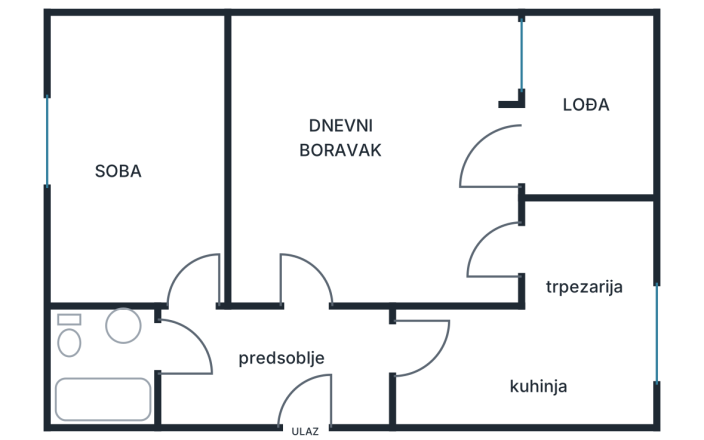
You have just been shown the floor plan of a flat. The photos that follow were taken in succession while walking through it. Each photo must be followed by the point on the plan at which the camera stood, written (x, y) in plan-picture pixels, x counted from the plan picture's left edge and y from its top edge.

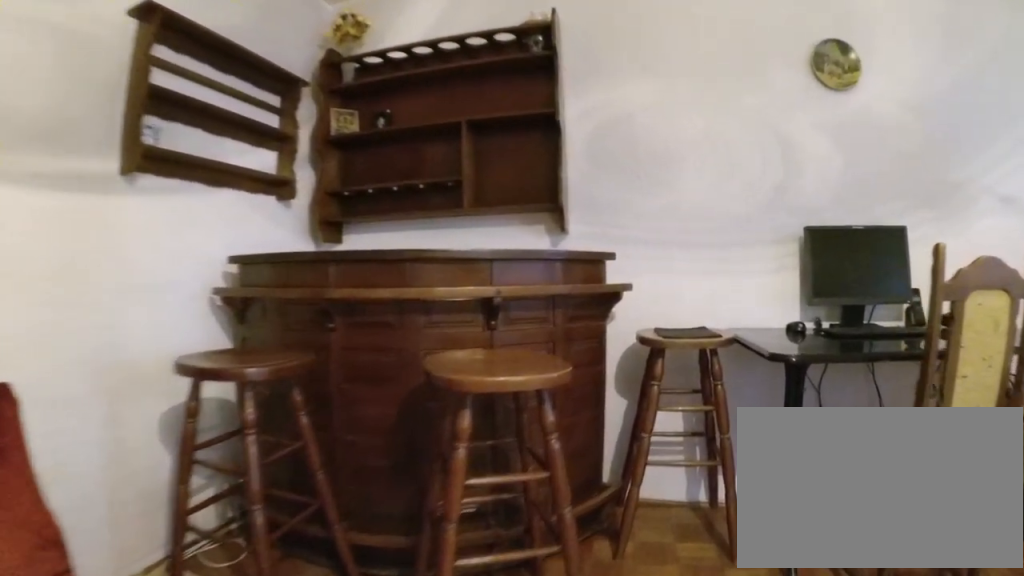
(317, 207)
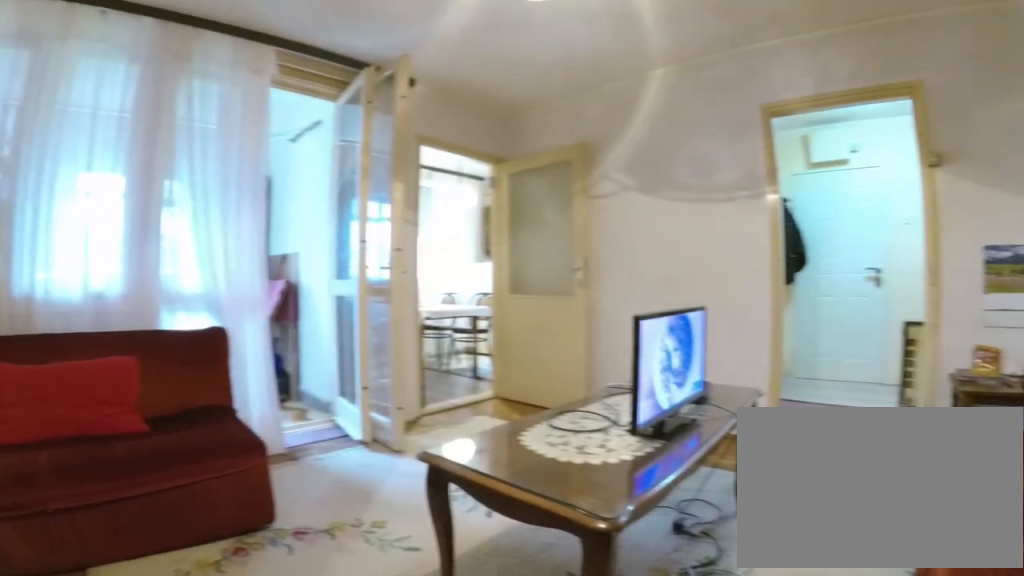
(291, 134)
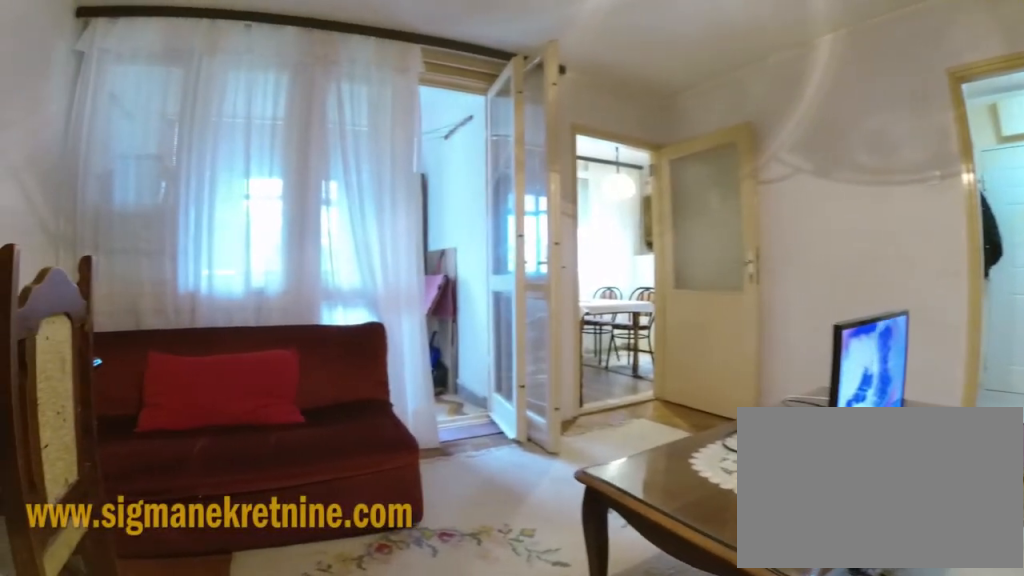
(269, 116)
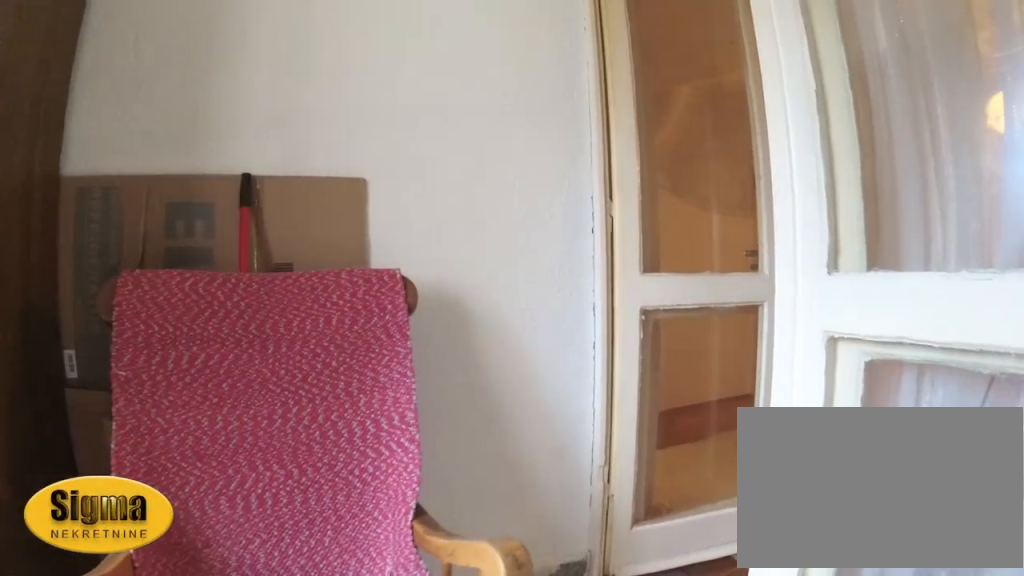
(584, 93)
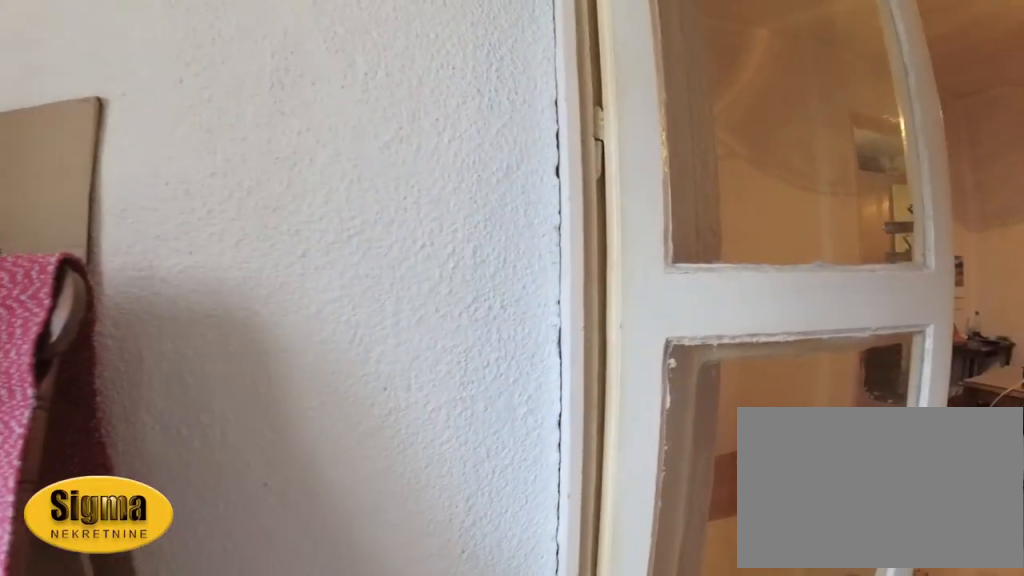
(564, 133)
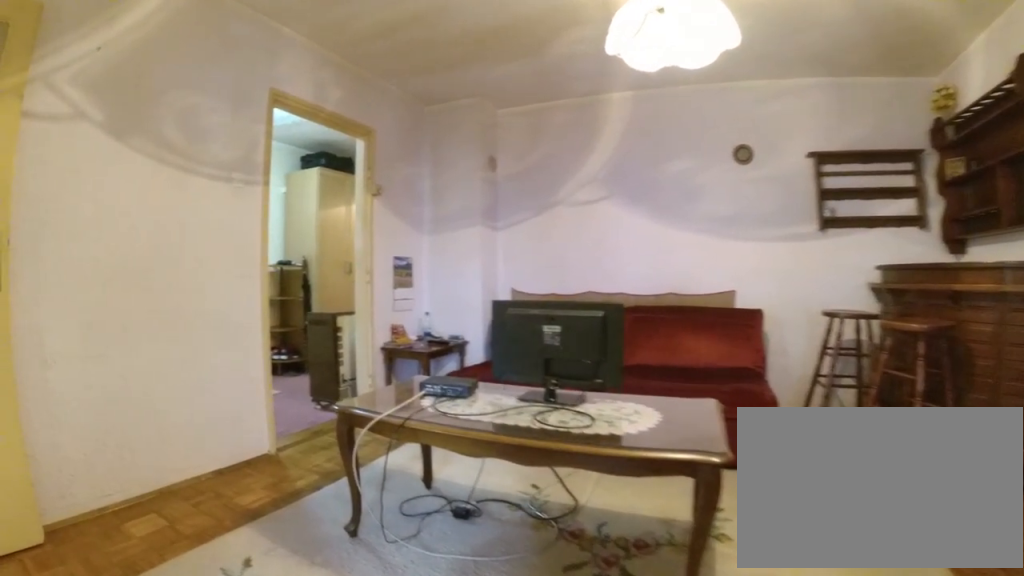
(490, 151)
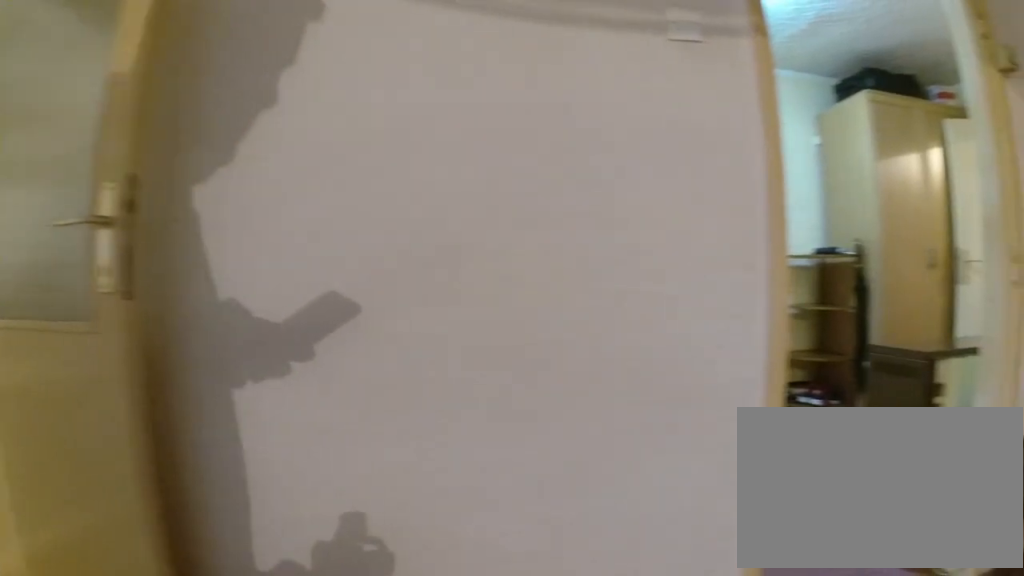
(415, 198)
